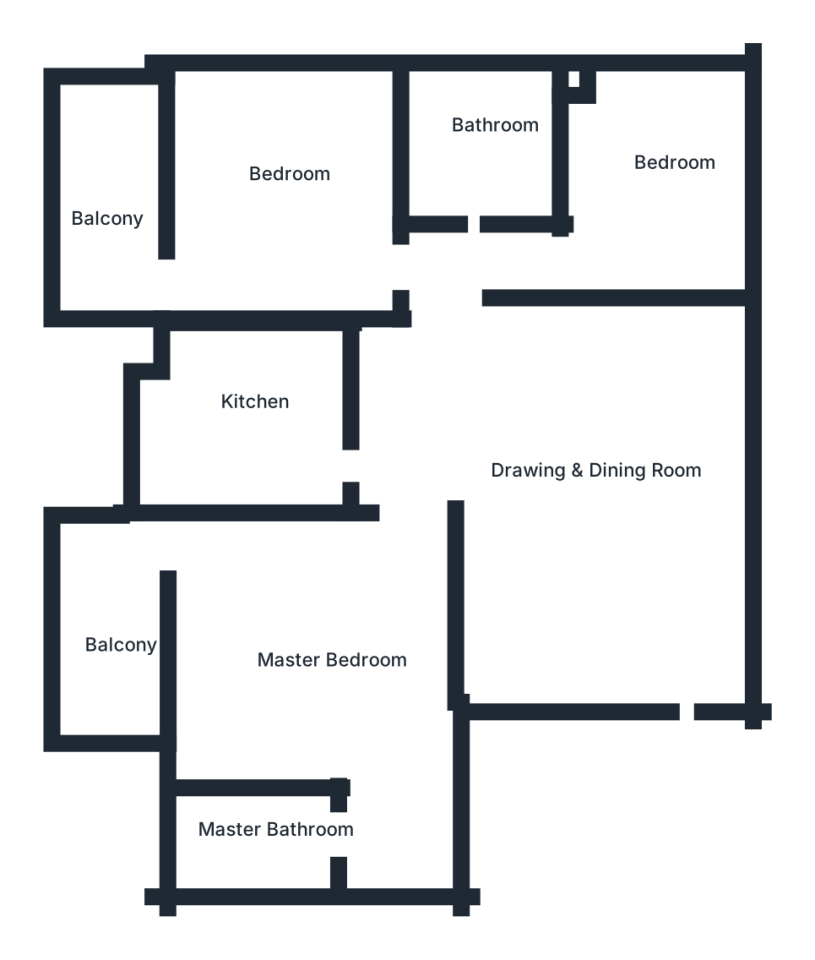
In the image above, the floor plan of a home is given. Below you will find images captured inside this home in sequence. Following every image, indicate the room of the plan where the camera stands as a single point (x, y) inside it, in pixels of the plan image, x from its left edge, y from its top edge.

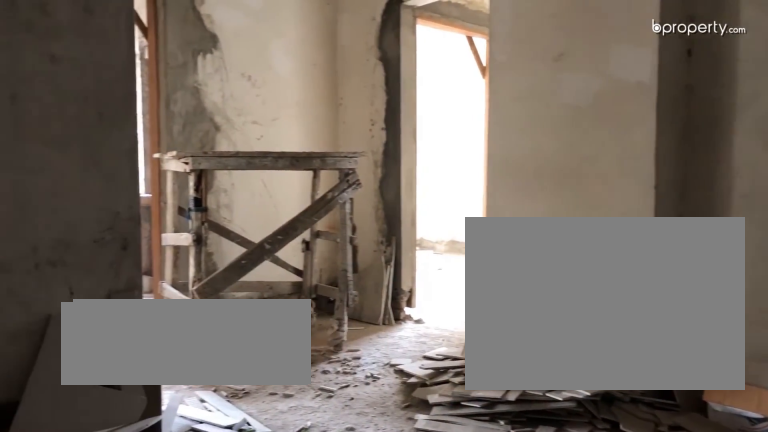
(623, 511)
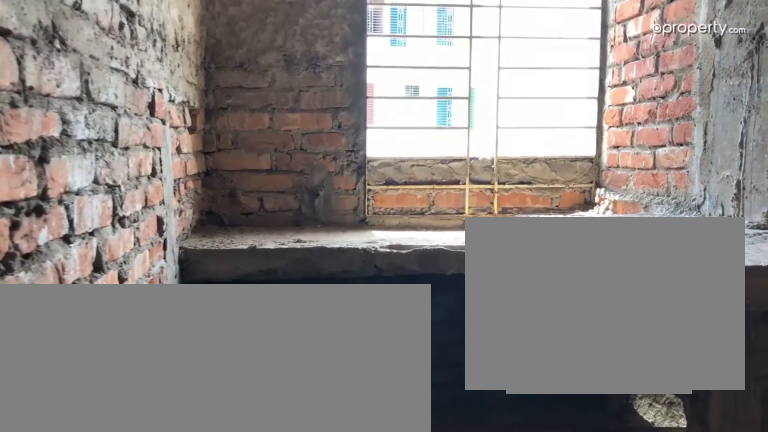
(248, 422)
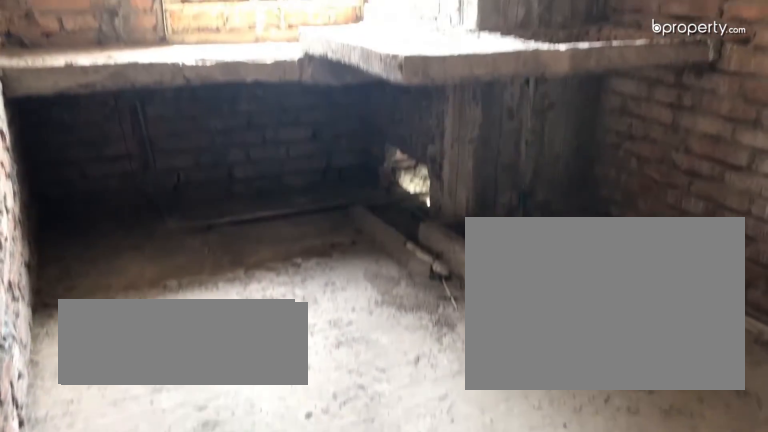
(264, 431)
